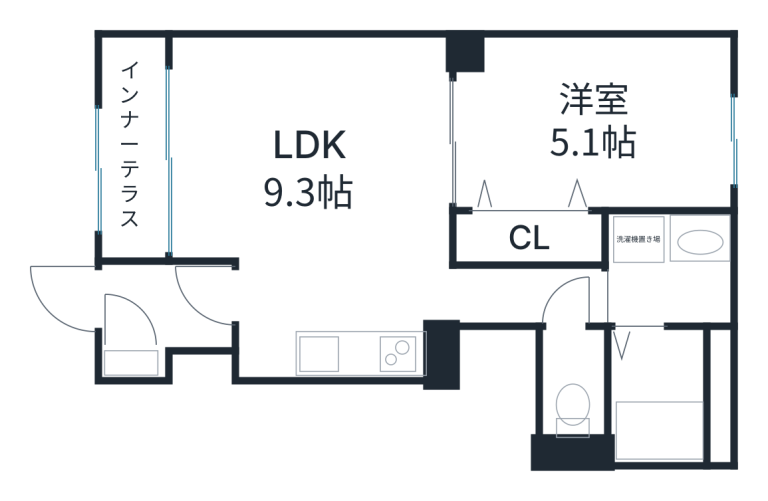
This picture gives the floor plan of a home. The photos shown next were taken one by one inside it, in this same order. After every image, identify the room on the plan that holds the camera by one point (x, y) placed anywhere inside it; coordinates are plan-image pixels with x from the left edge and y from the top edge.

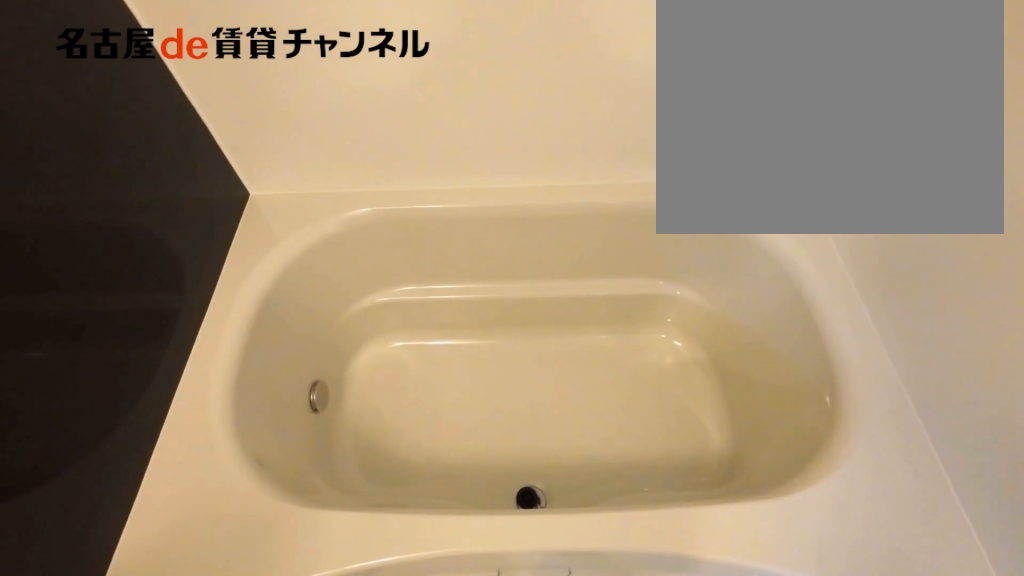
(667, 393)
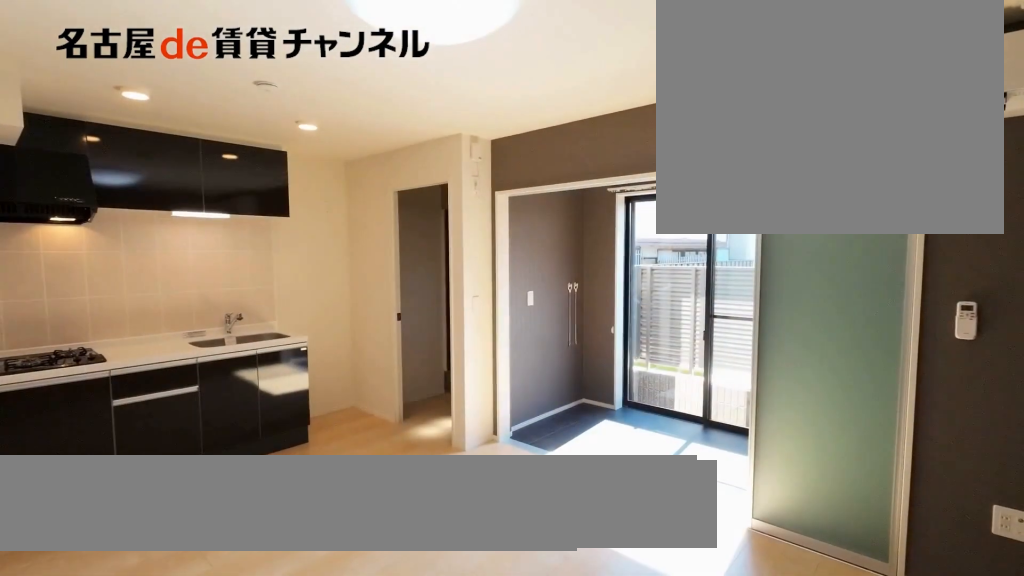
(319, 199)
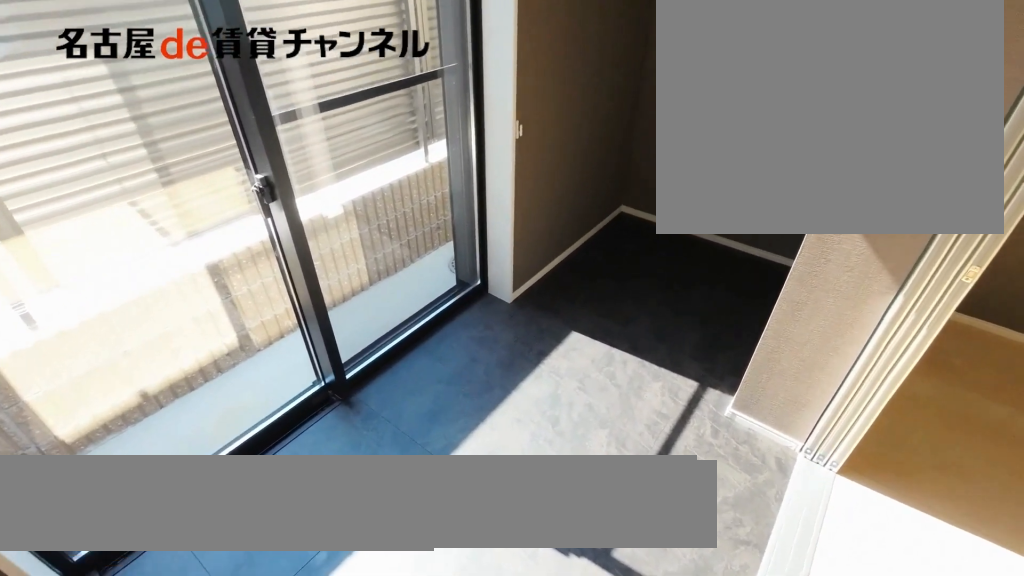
(132, 149)
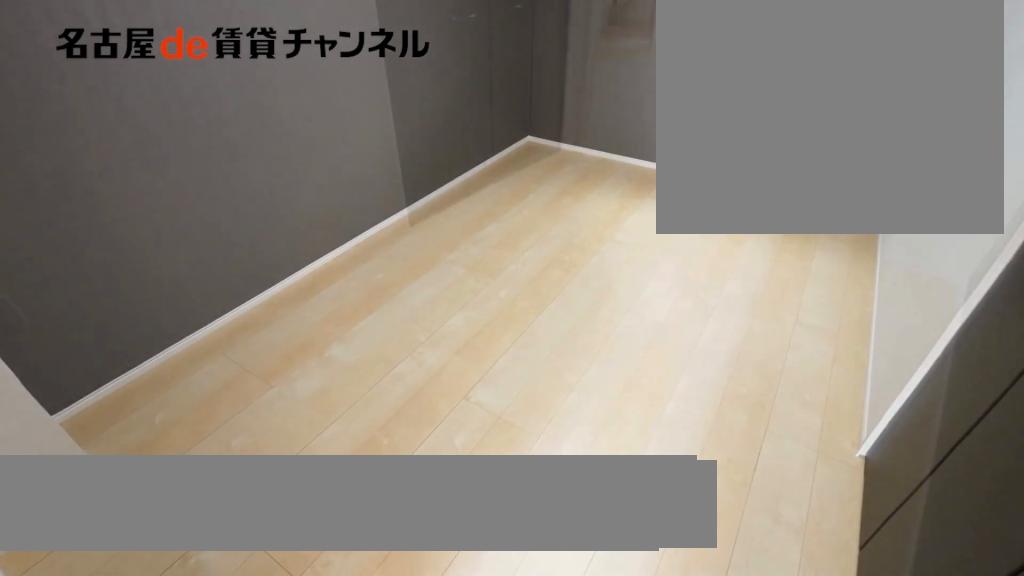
(589, 123)
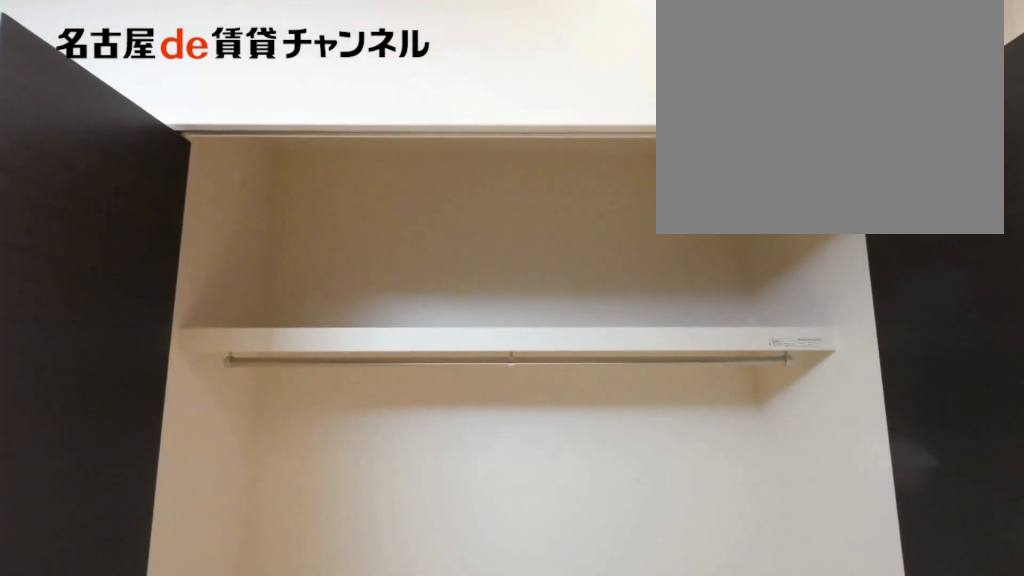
(529, 239)
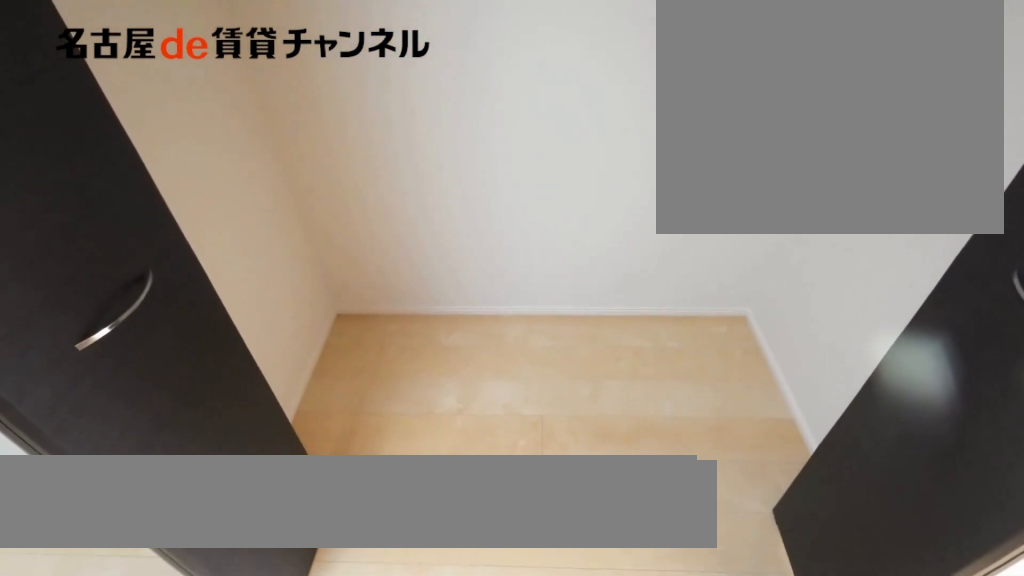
(529, 239)
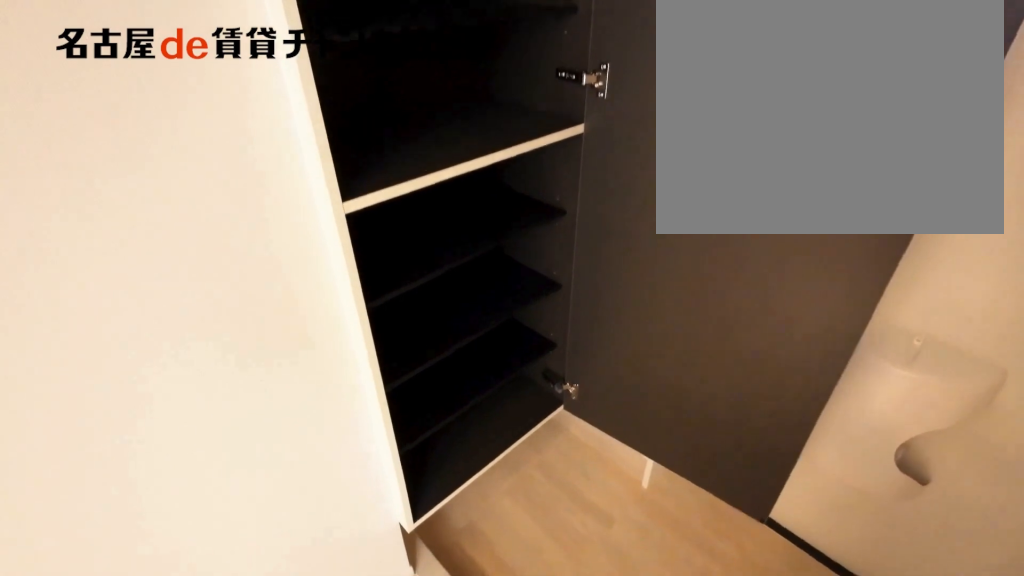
(135, 364)
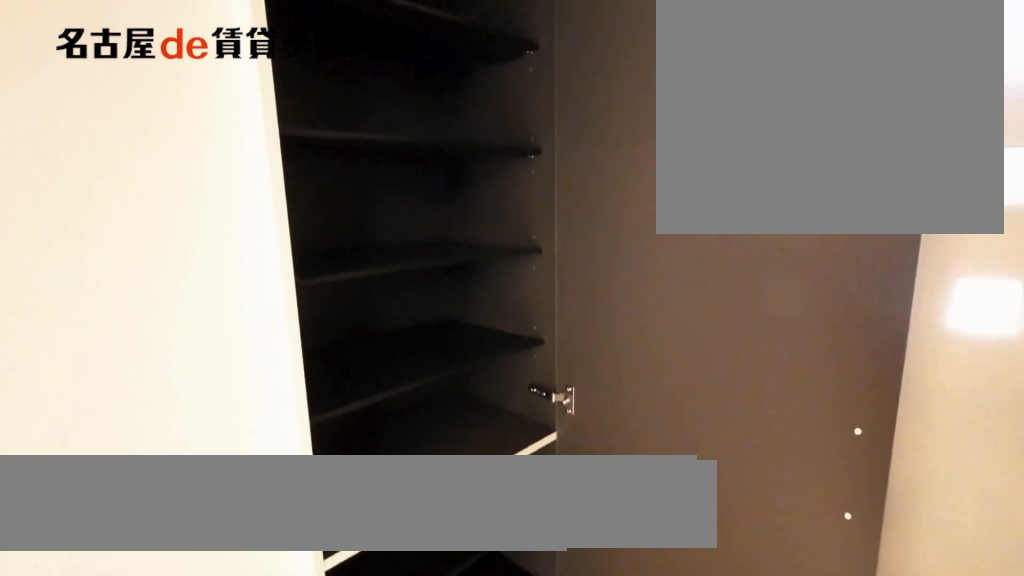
(135, 364)
